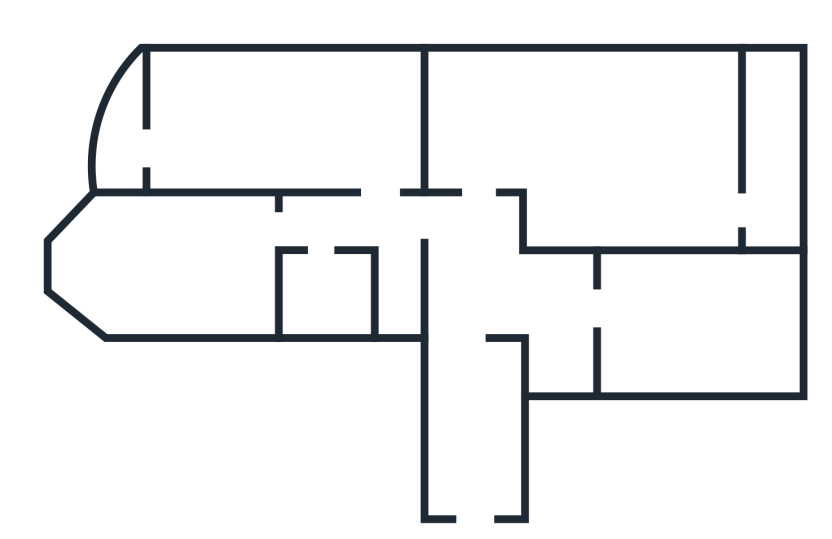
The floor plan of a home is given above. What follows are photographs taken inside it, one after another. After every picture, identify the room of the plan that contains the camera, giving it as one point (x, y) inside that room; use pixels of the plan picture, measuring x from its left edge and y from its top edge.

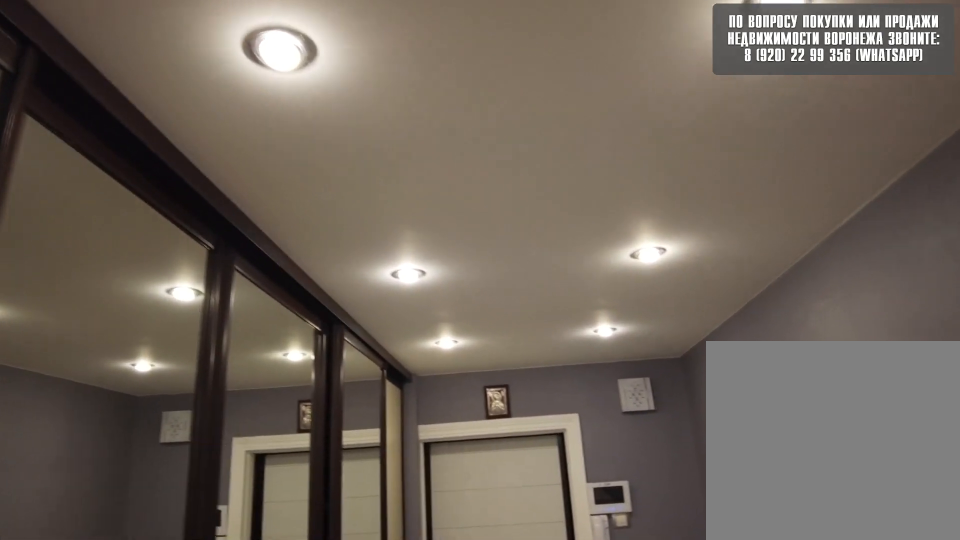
(480, 494)
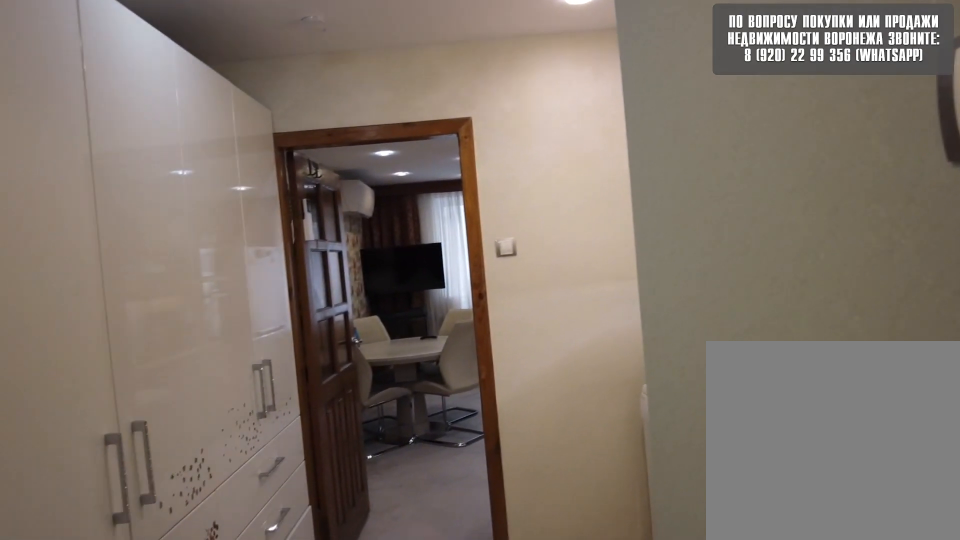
(479, 304)
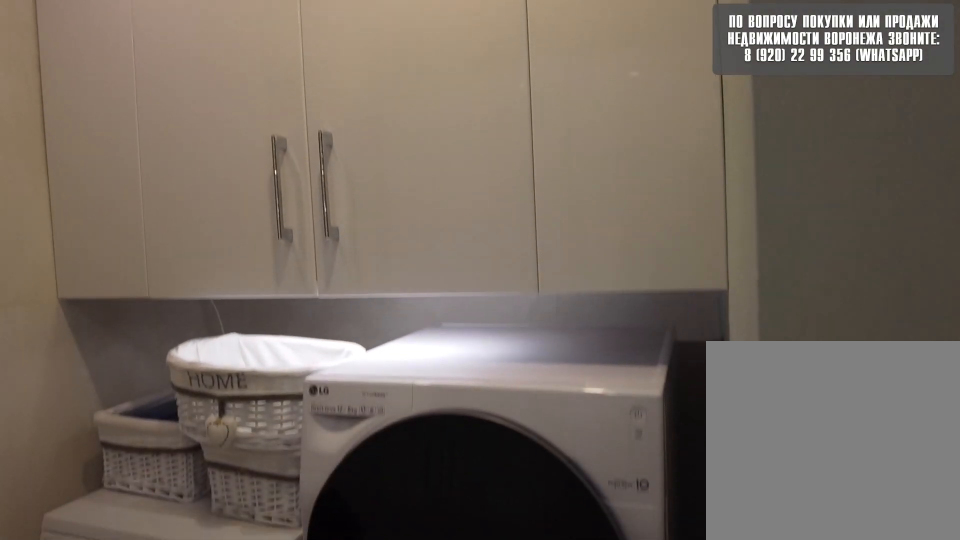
(568, 311)
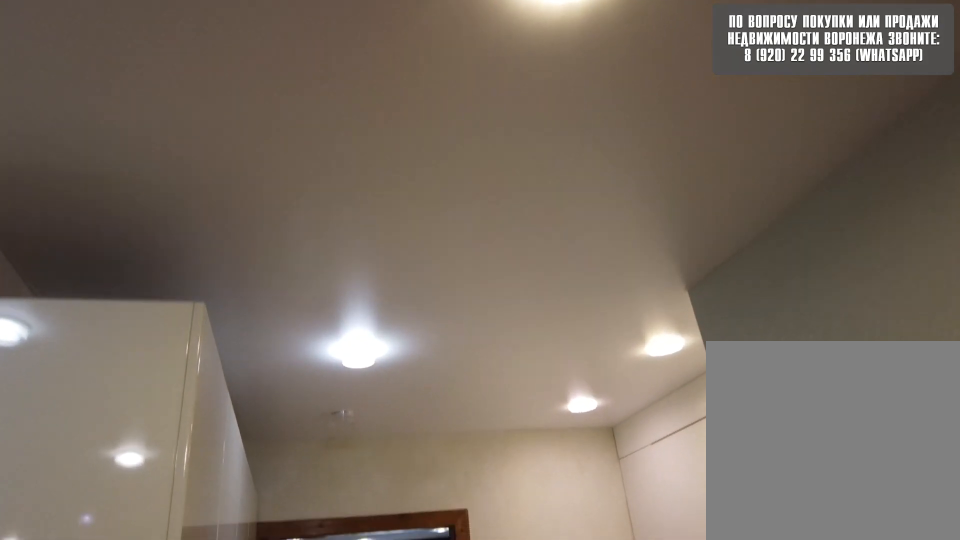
(568, 311)
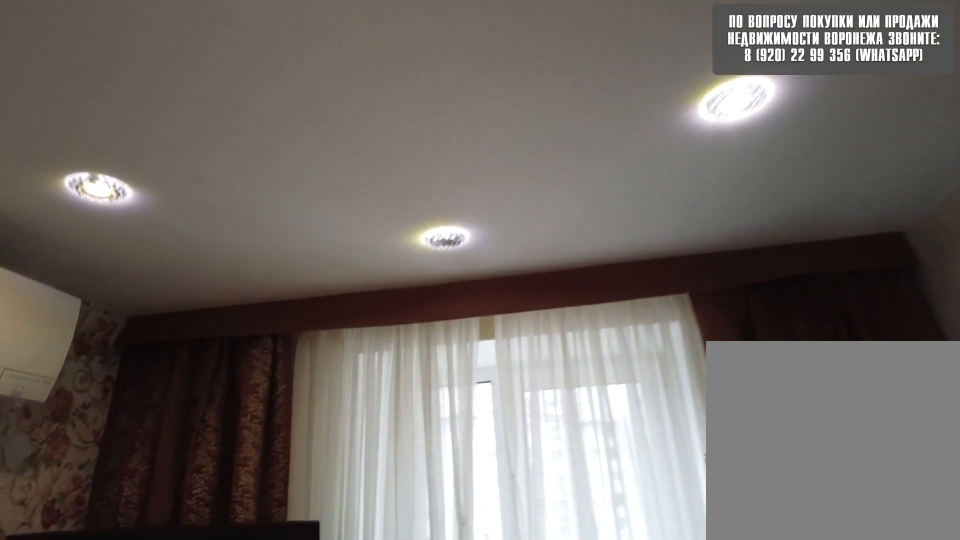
(666, 324)
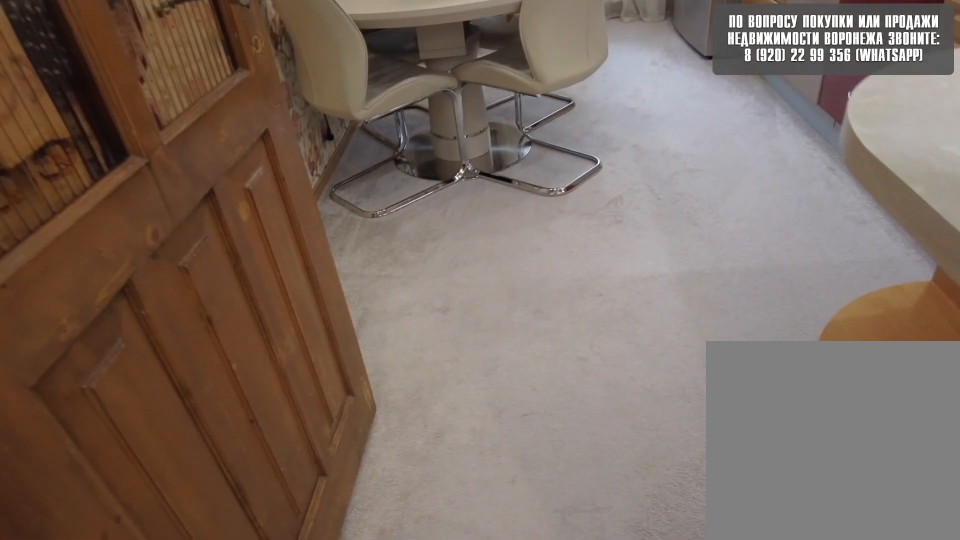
(666, 324)
